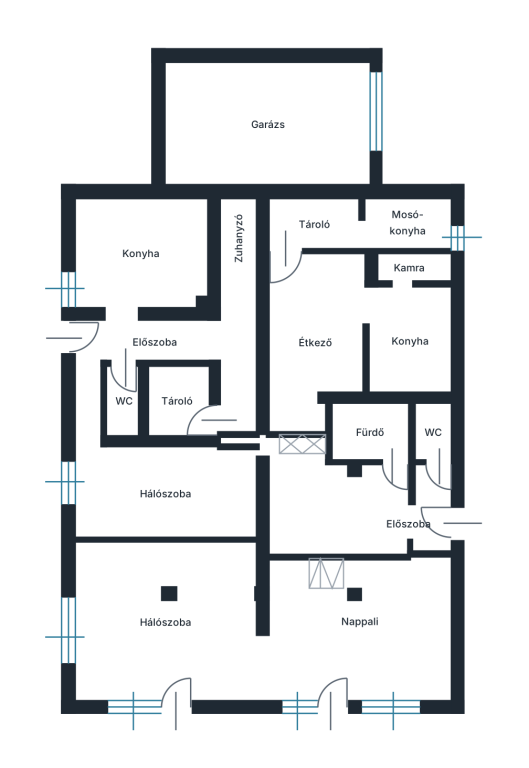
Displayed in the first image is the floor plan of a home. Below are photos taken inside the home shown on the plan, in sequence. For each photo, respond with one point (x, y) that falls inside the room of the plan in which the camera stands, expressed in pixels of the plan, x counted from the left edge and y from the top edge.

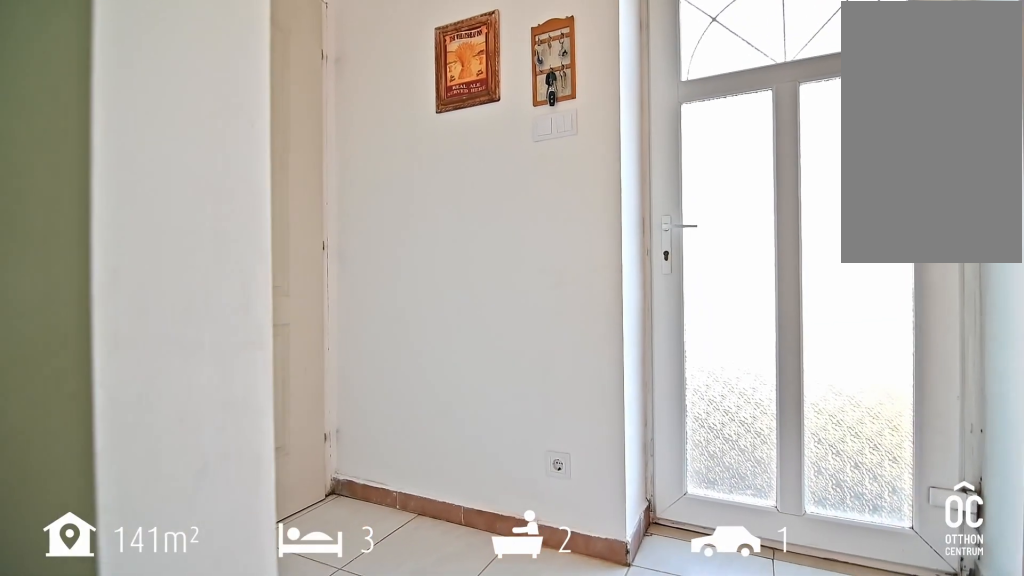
(430, 509)
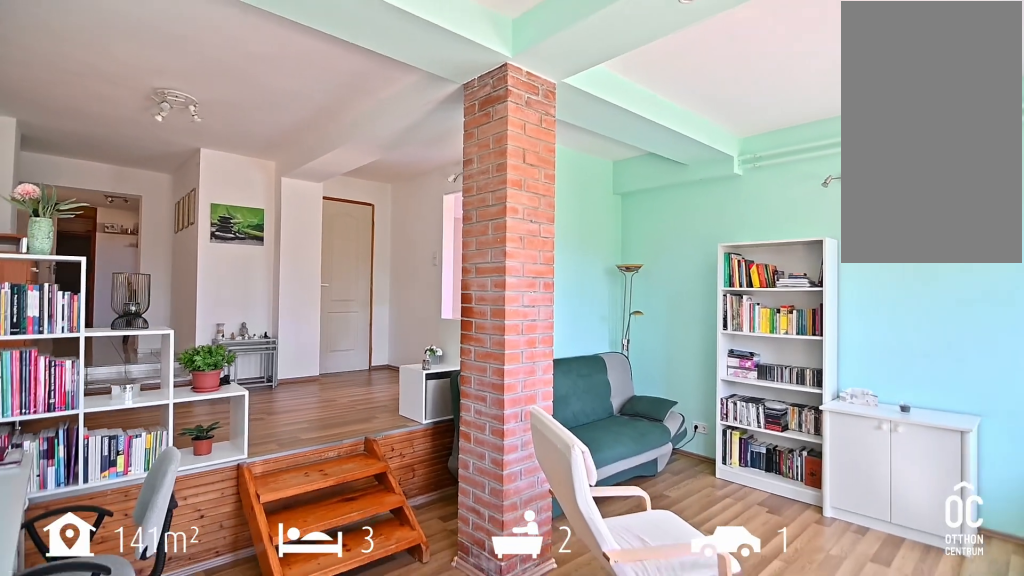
(357, 576)
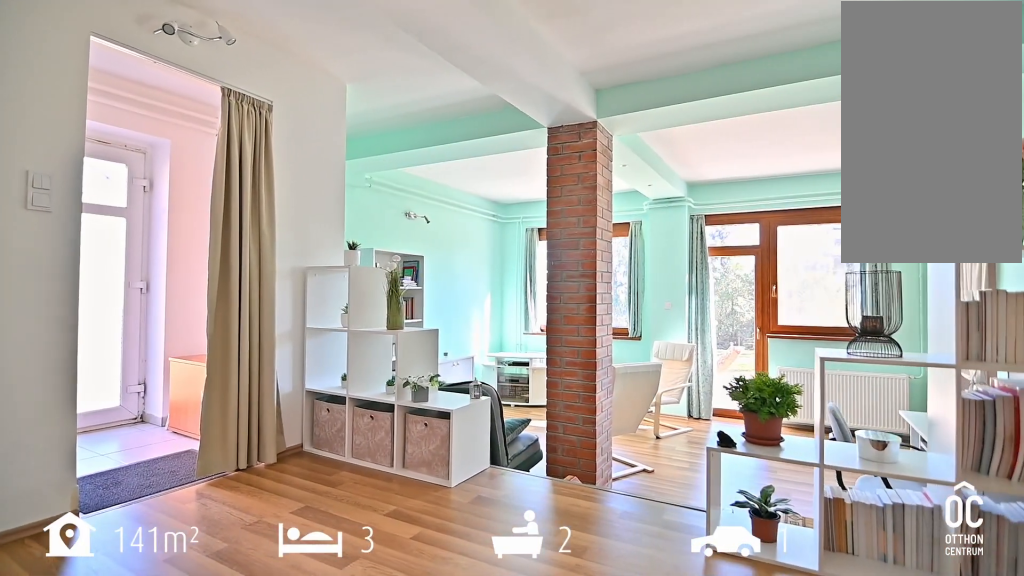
(357, 576)
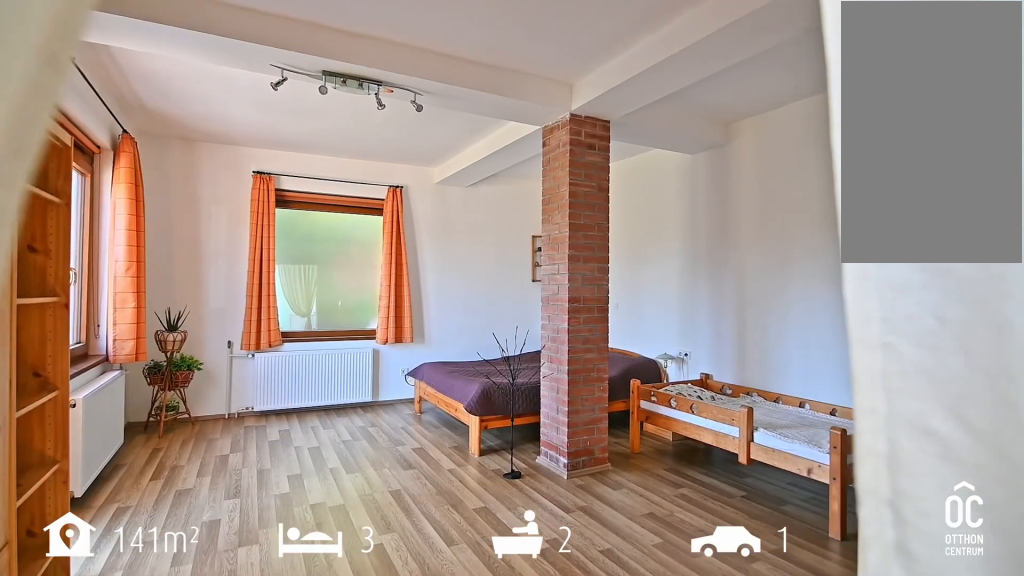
(165, 620)
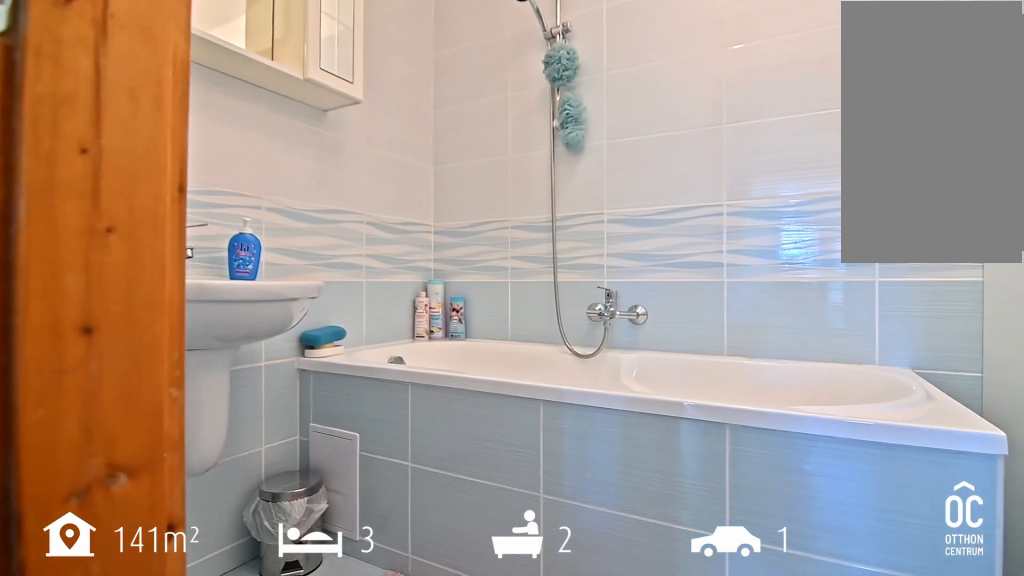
(369, 430)
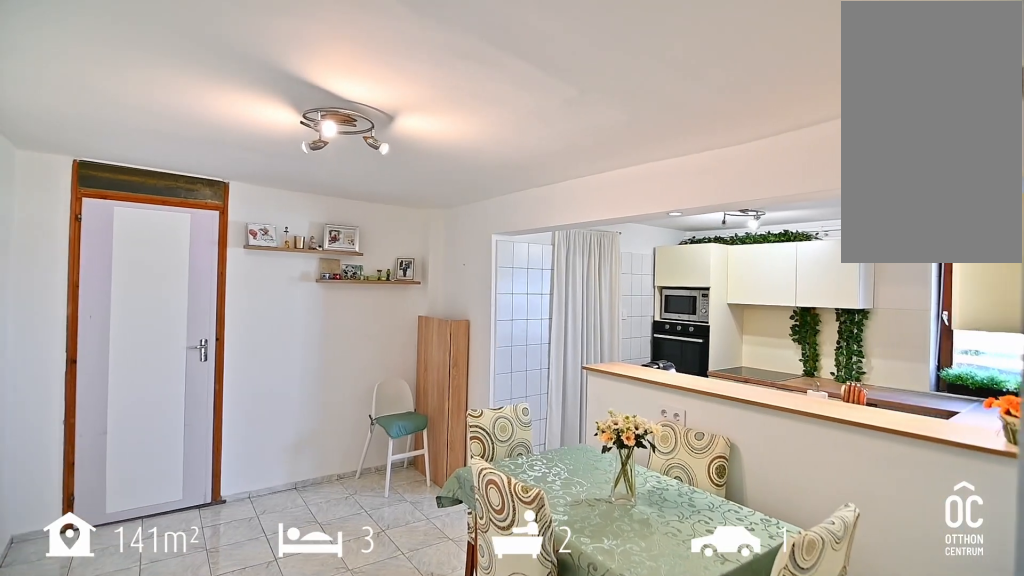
(314, 330)
